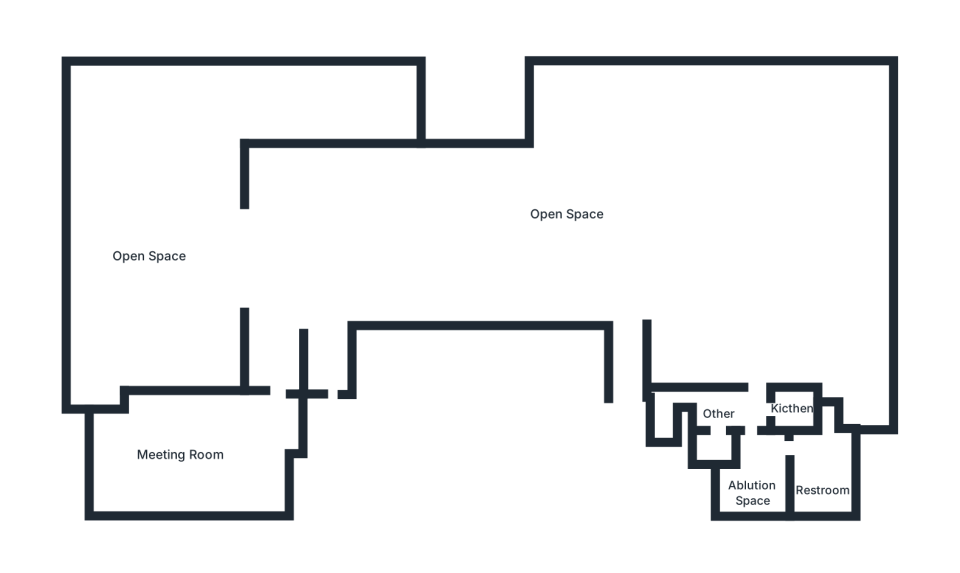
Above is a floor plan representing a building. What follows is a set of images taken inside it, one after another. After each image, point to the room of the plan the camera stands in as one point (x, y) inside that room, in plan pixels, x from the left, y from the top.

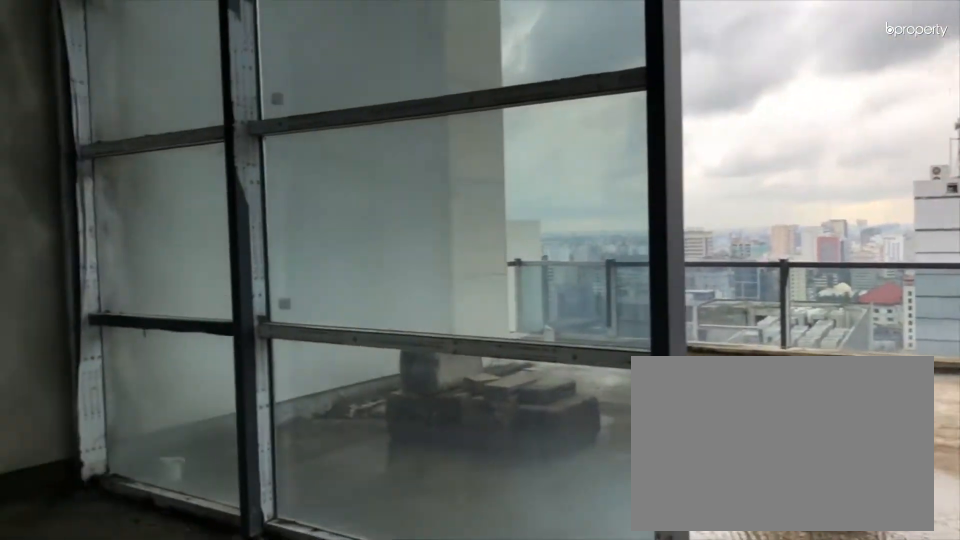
(313, 247)
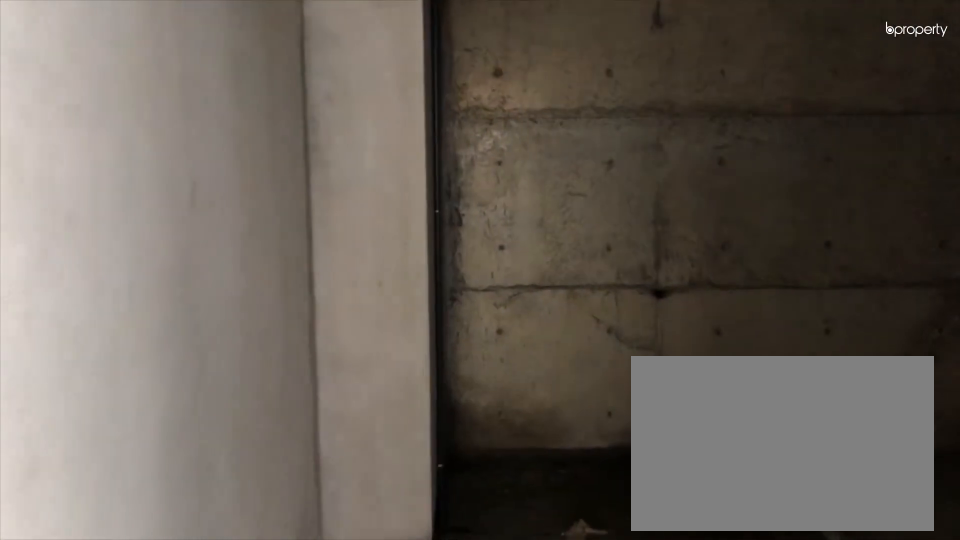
(209, 441)
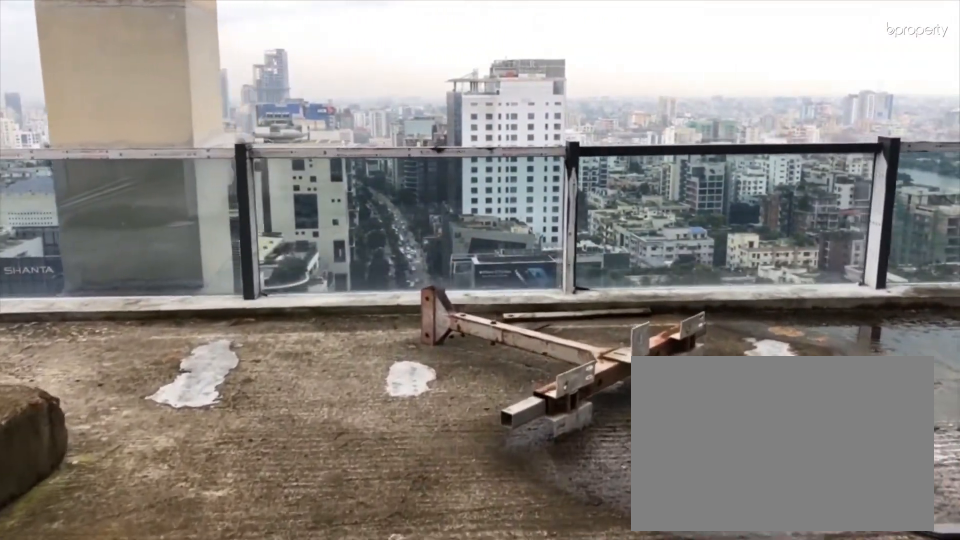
(180, 118)
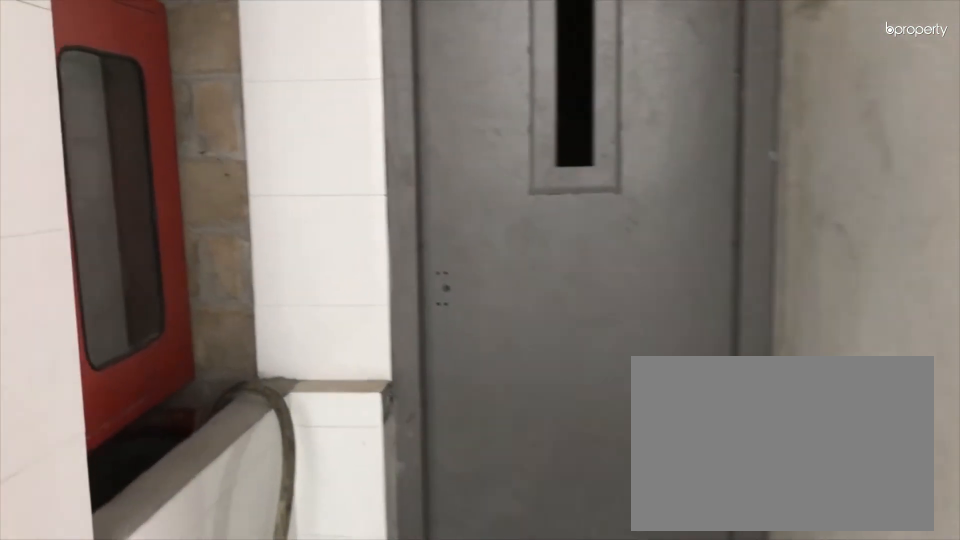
(330, 362)
